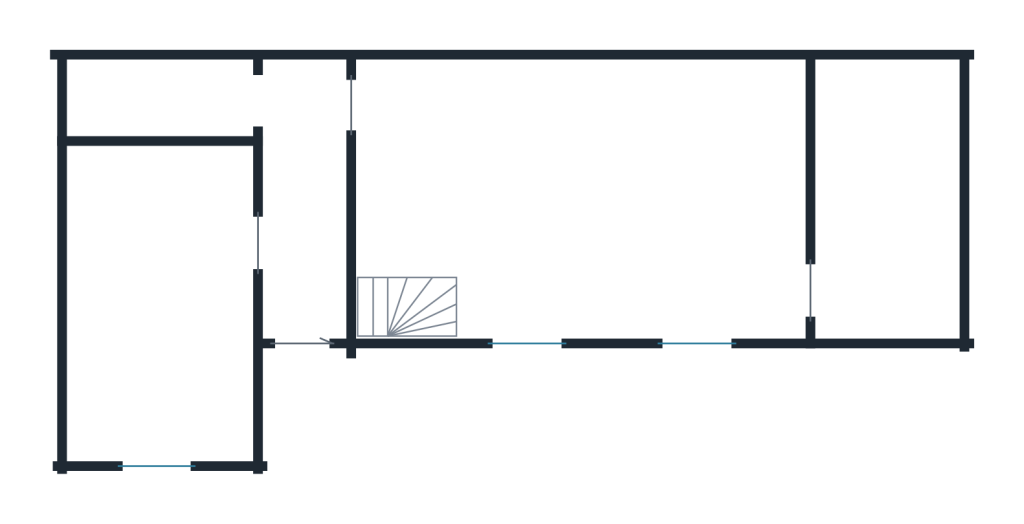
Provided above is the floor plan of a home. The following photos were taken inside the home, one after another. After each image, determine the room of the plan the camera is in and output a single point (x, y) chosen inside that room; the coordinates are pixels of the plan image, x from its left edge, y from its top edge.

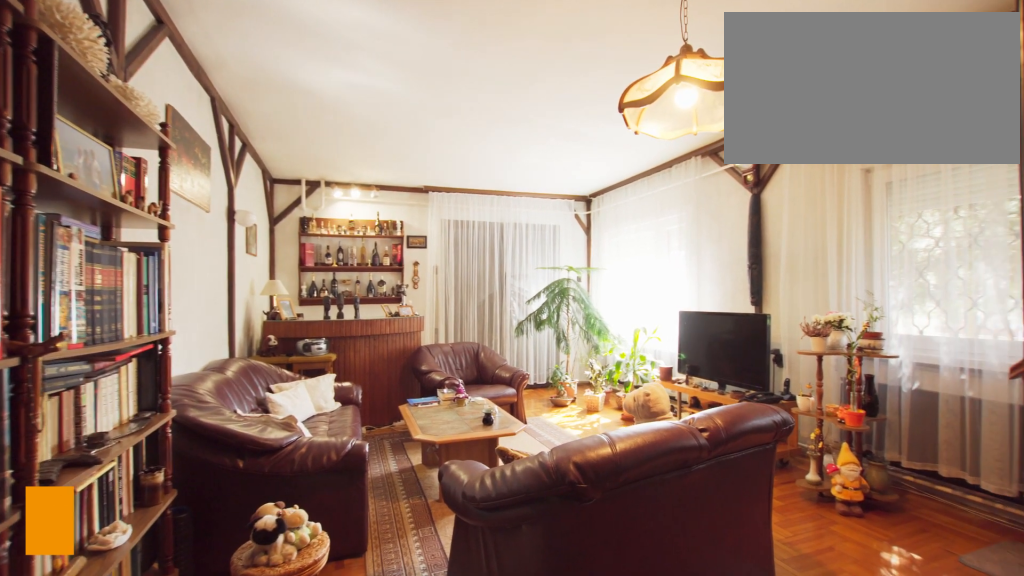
(593, 222)
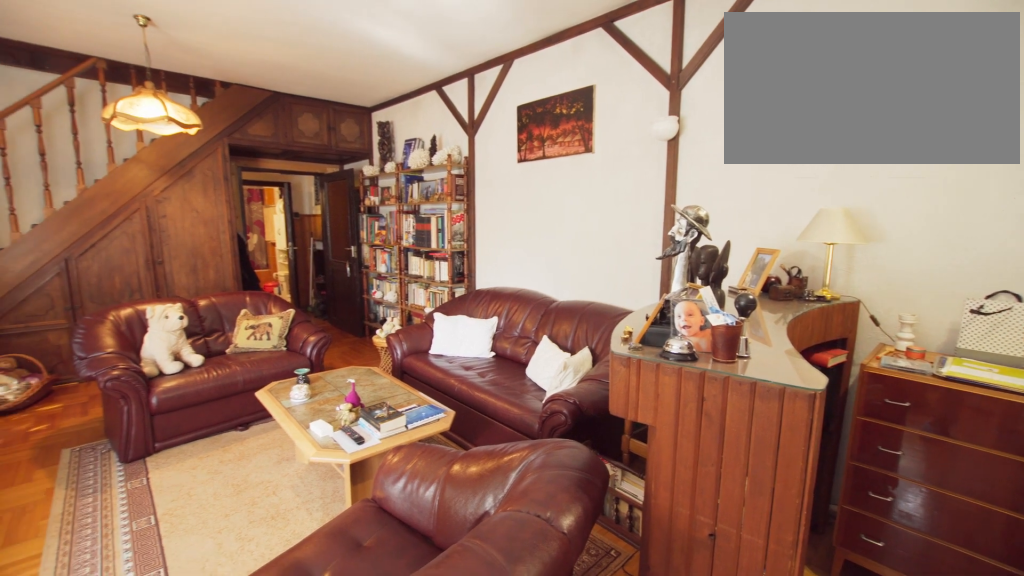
(592, 220)
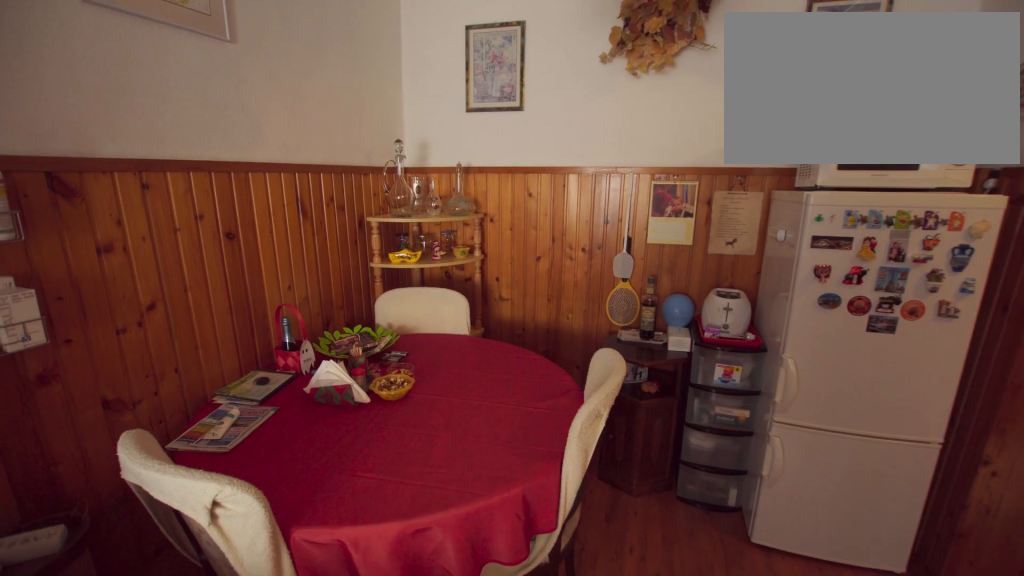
(165, 312)
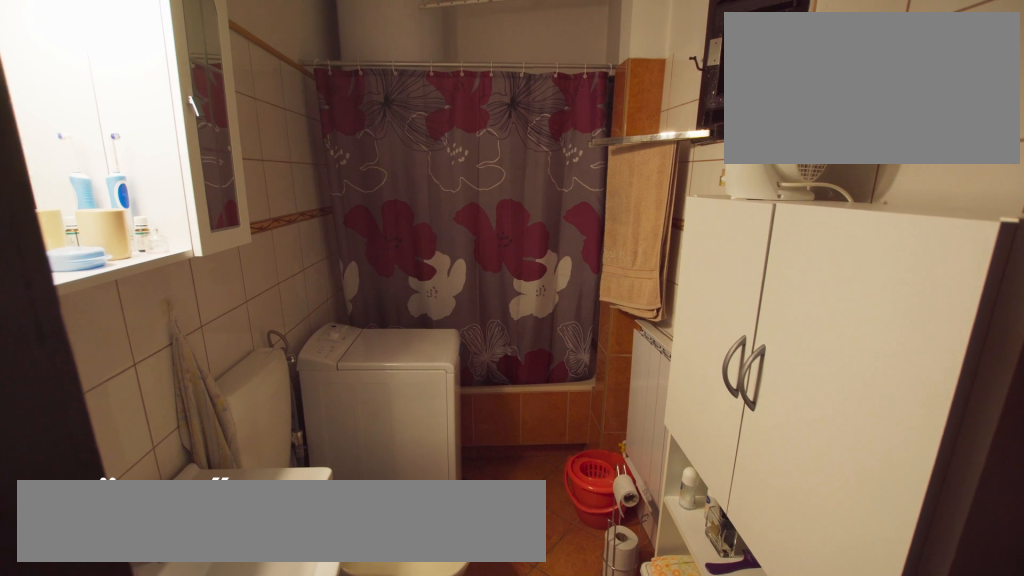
(165, 99)
